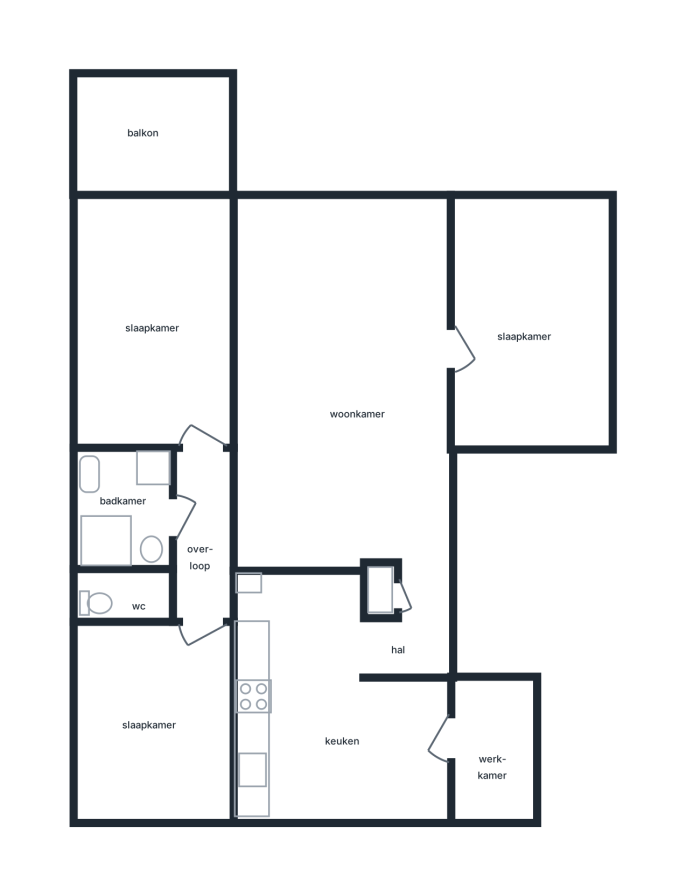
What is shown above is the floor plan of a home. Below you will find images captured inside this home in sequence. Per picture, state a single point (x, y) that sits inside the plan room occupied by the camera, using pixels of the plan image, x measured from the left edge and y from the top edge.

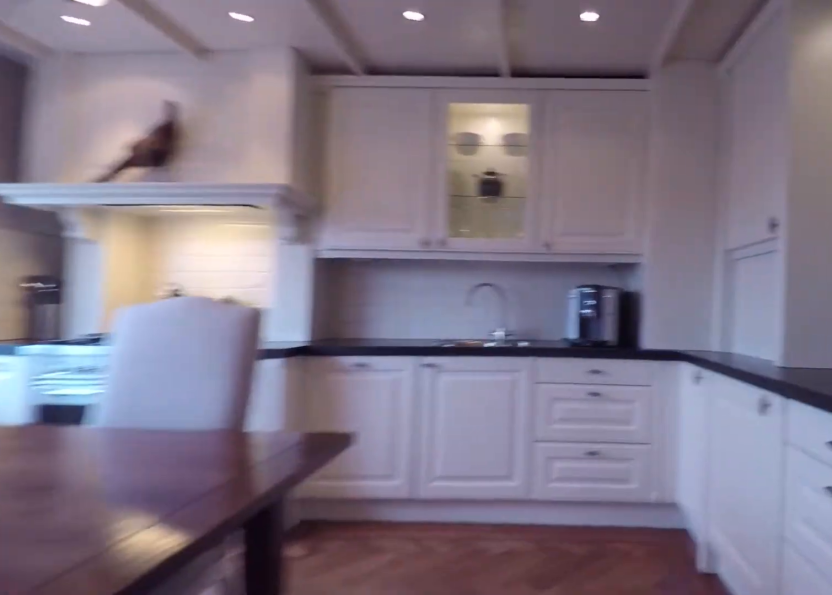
(342, 698)
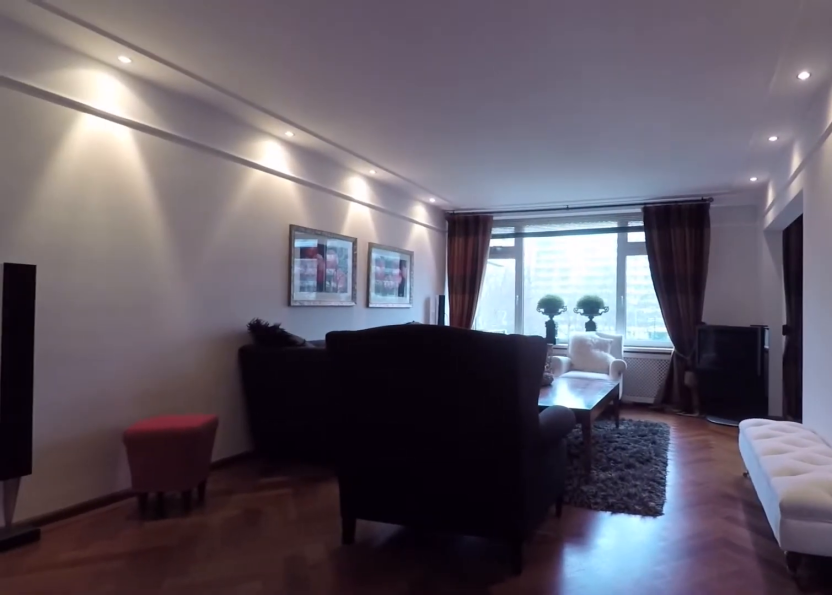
(342, 382)
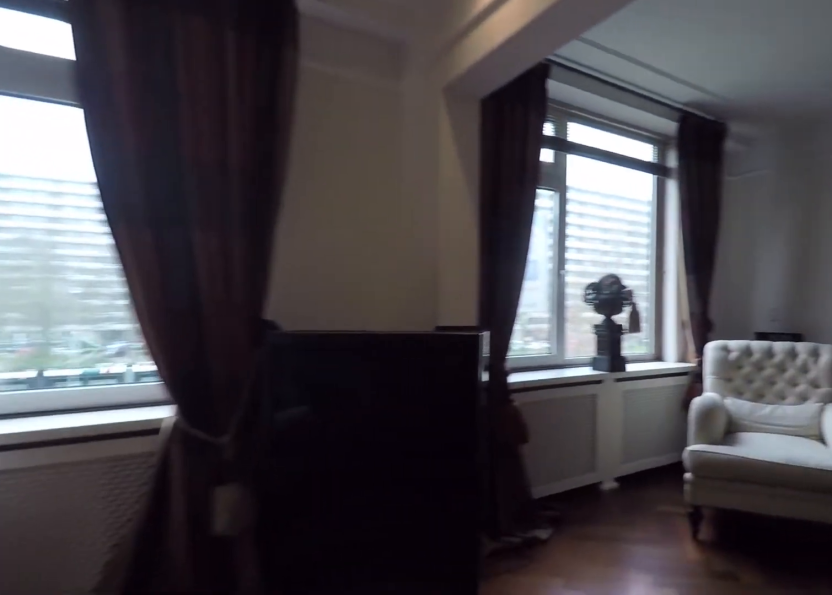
(342, 382)
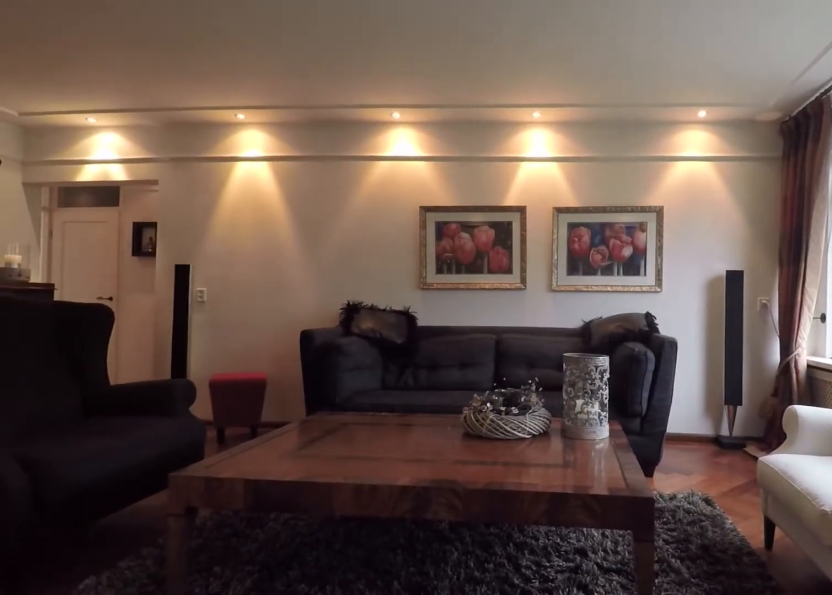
(342, 382)
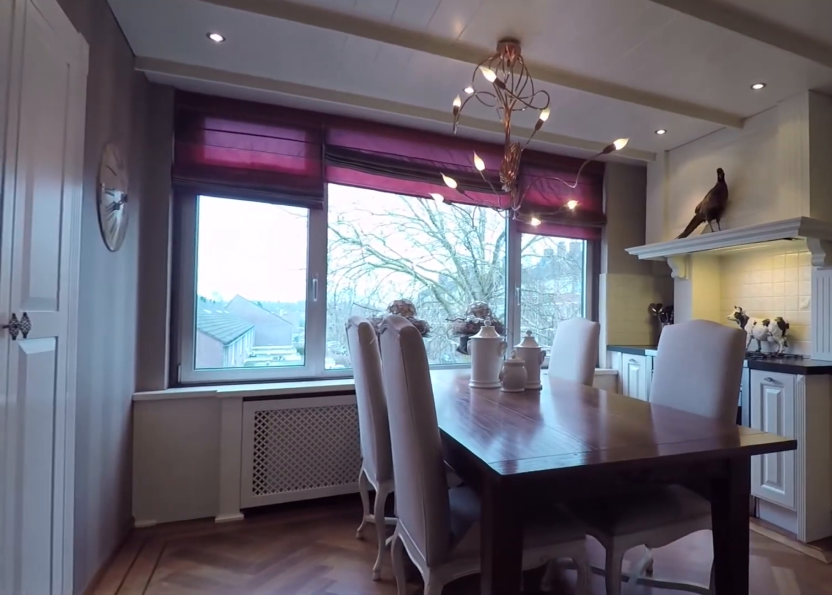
(341, 698)
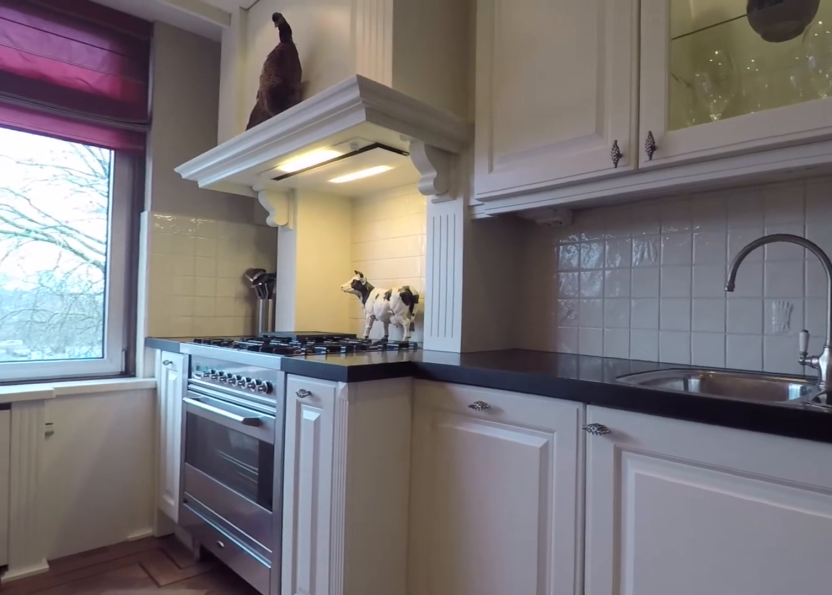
(341, 698)
